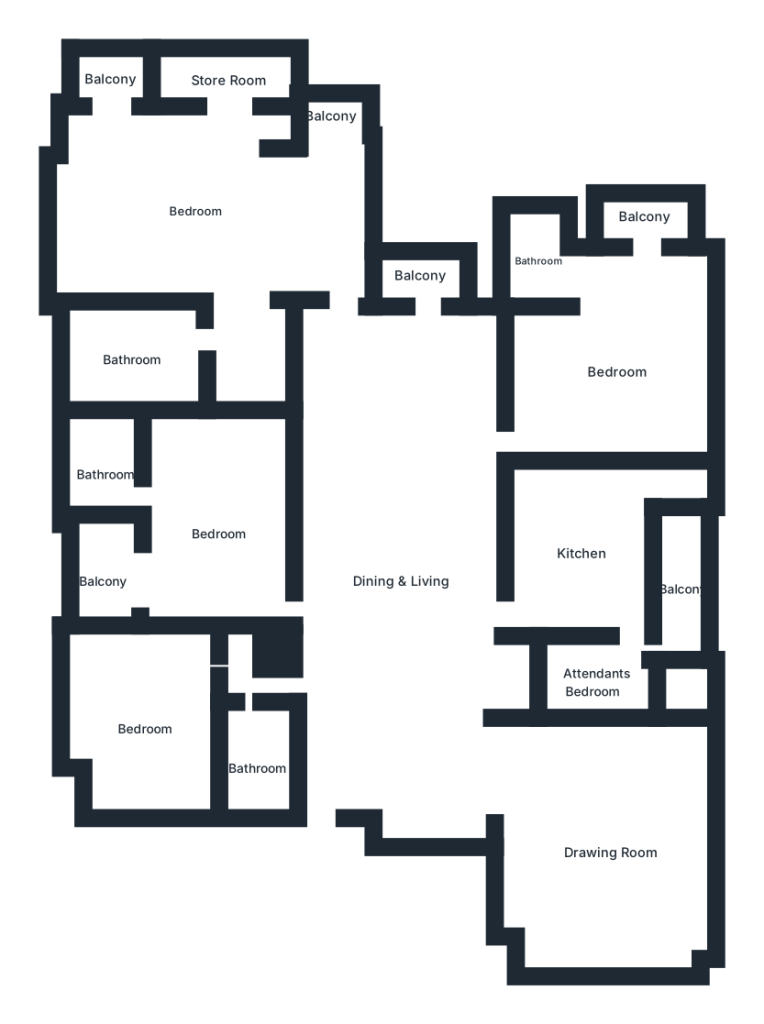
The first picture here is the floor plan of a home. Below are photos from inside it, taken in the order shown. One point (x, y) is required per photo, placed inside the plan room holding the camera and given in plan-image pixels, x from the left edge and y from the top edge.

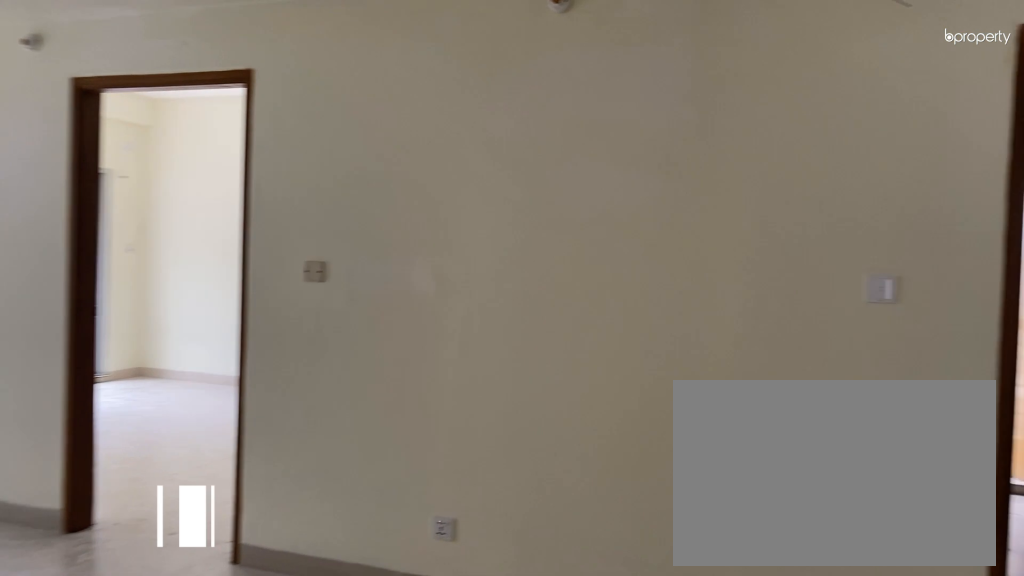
(404, 588)
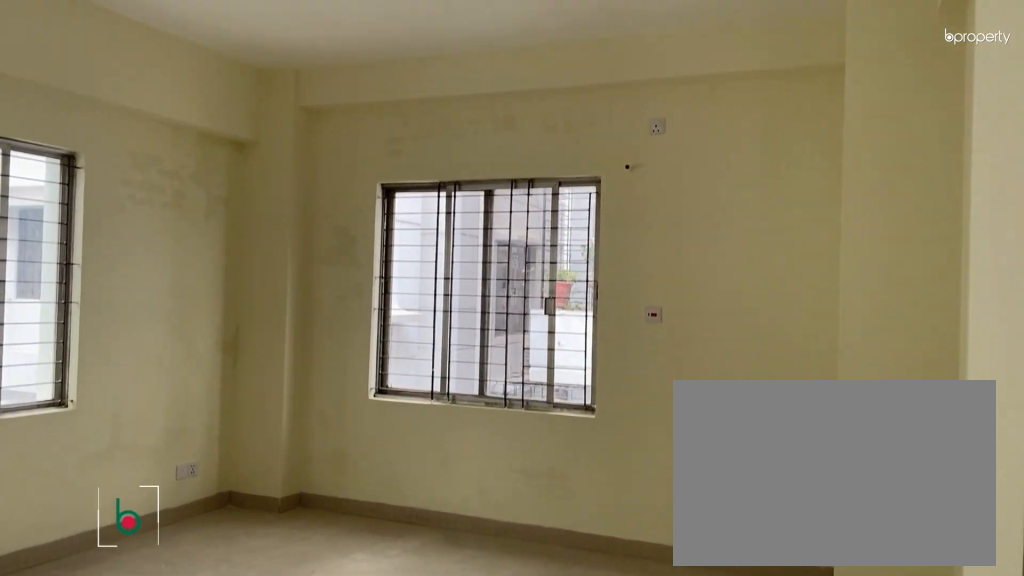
(608, 855)
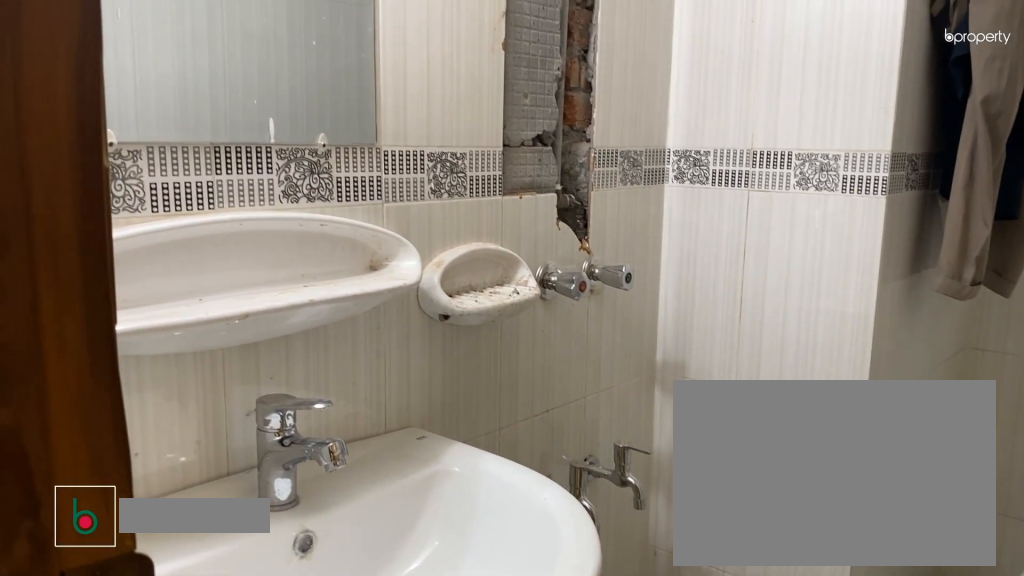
(256, 768)
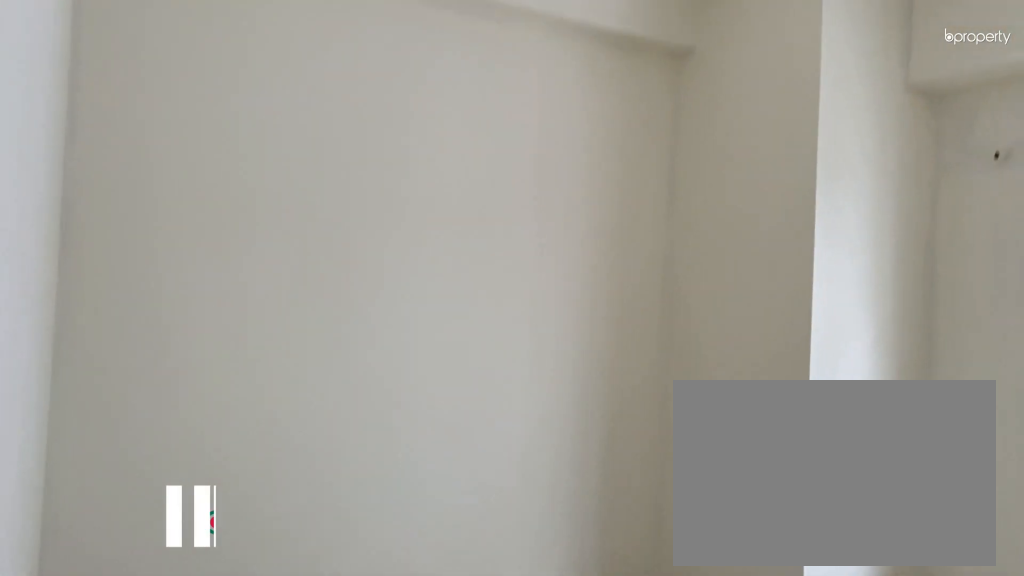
(148, 729)
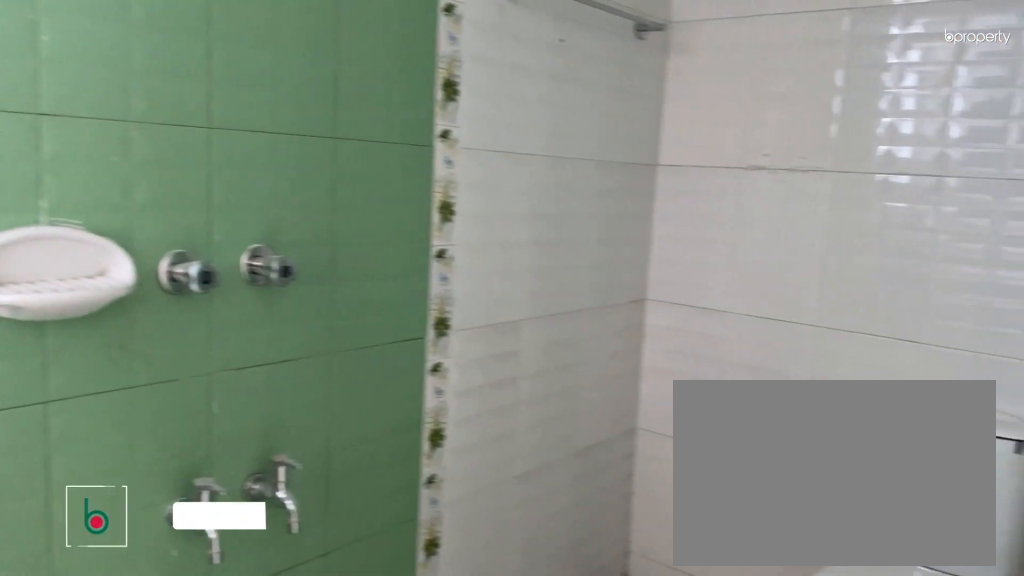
(104, 474)
